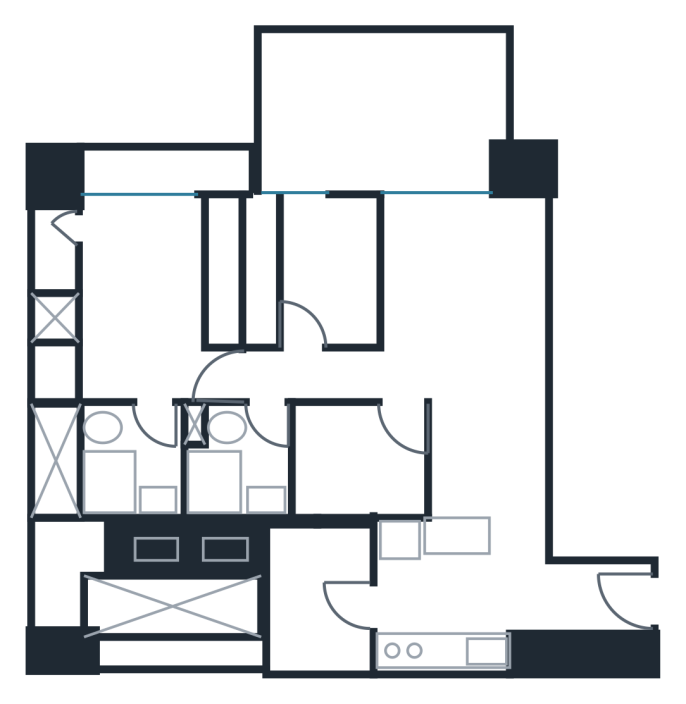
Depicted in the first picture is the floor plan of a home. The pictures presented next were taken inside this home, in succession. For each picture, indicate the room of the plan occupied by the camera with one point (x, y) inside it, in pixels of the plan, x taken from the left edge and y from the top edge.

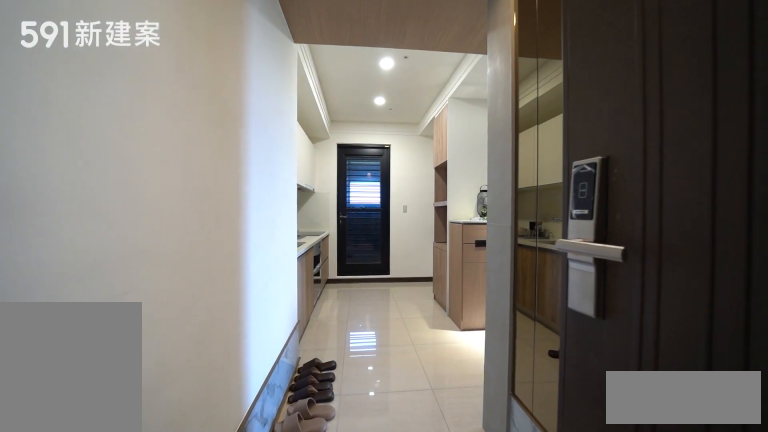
(584, 621)
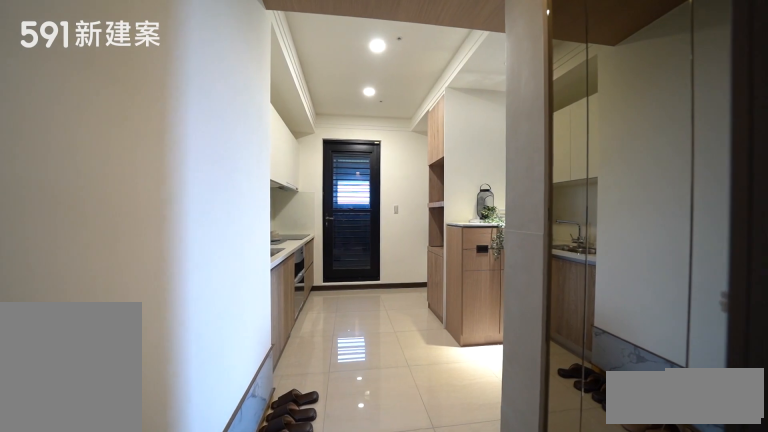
(584, 621)
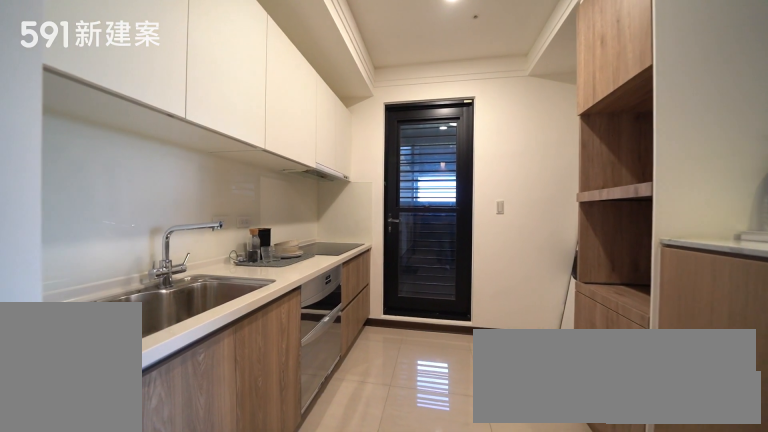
(440, 592)
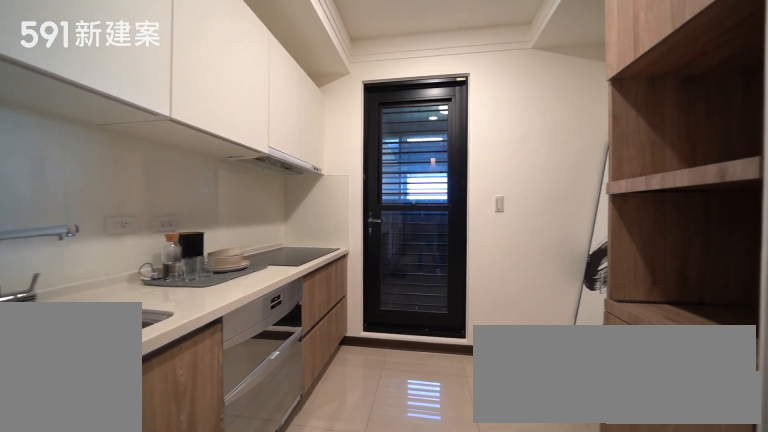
(440, 592)
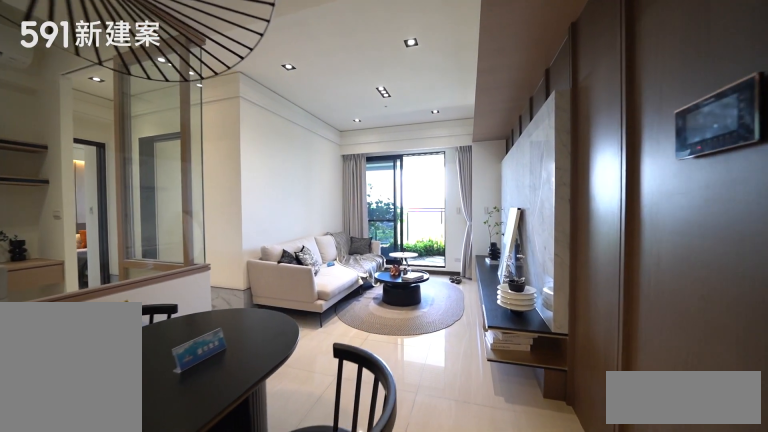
(486, 456)
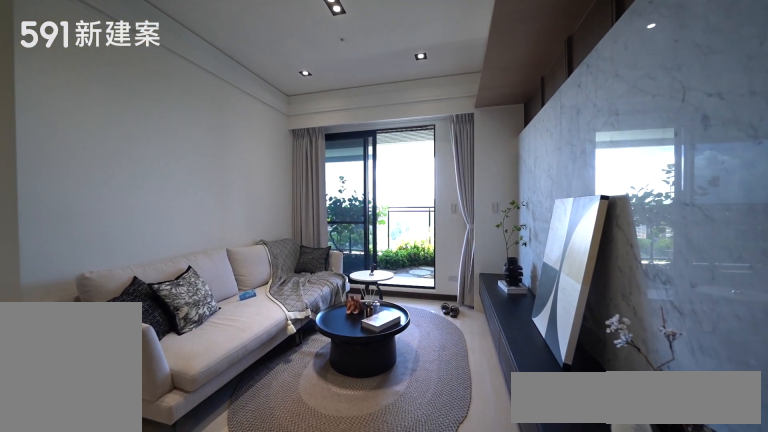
(465, 289)
